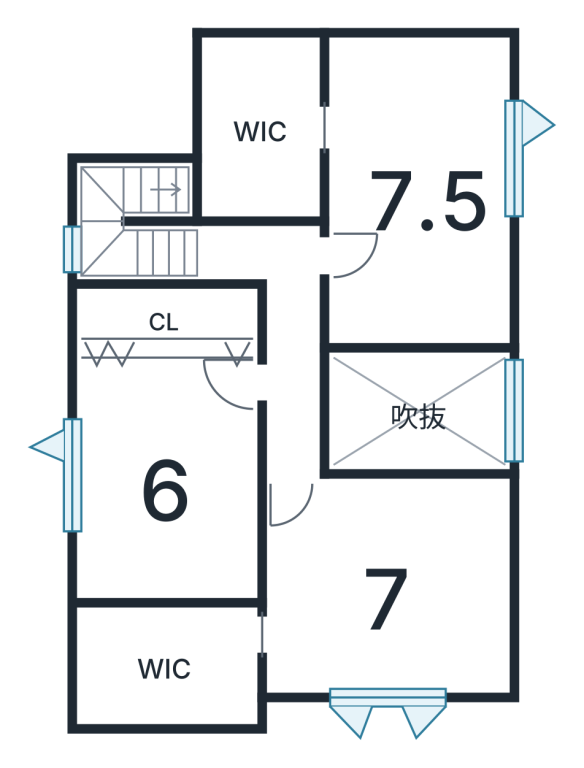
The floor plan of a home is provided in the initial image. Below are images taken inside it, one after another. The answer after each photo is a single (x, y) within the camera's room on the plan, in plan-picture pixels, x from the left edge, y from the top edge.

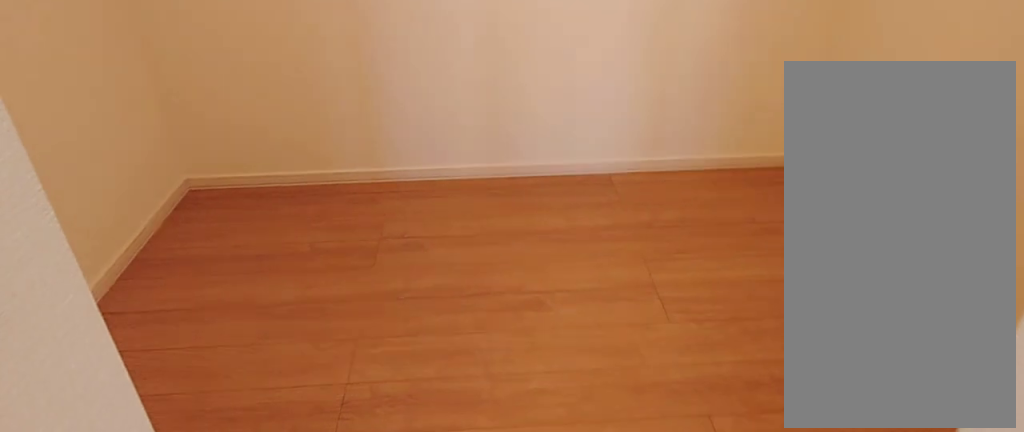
(254, 153)
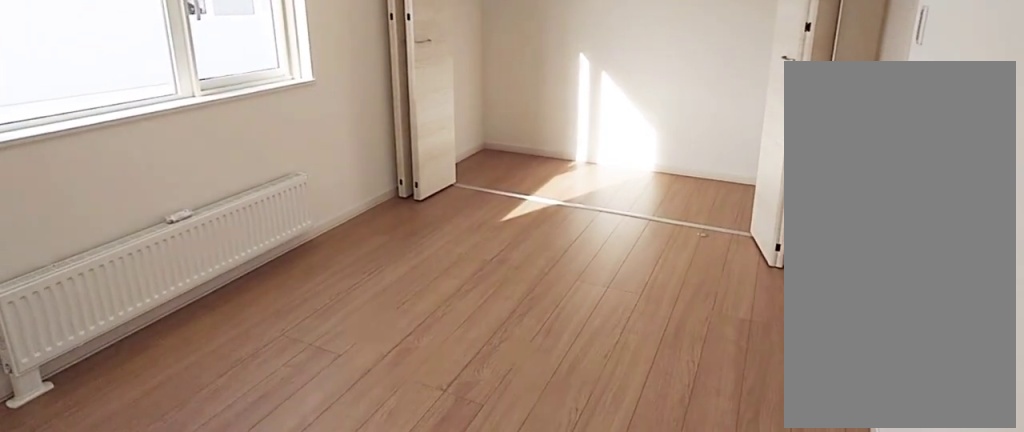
(169, 482)
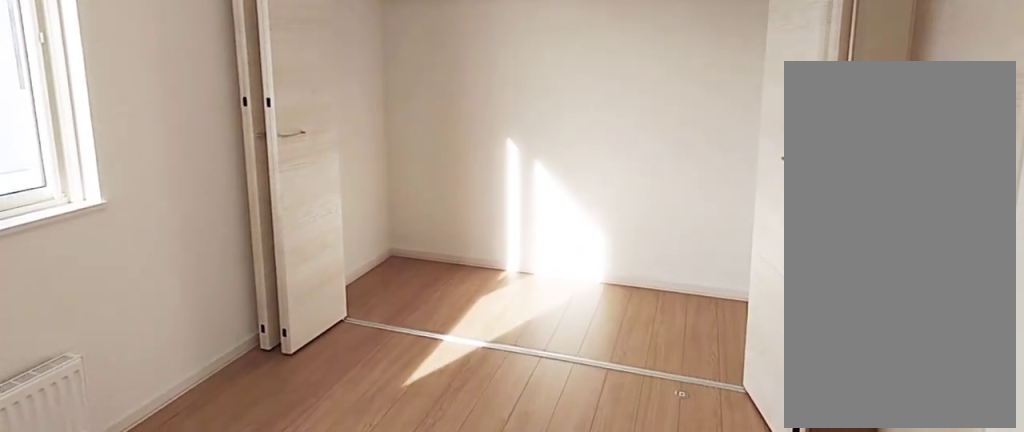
(169, 482)
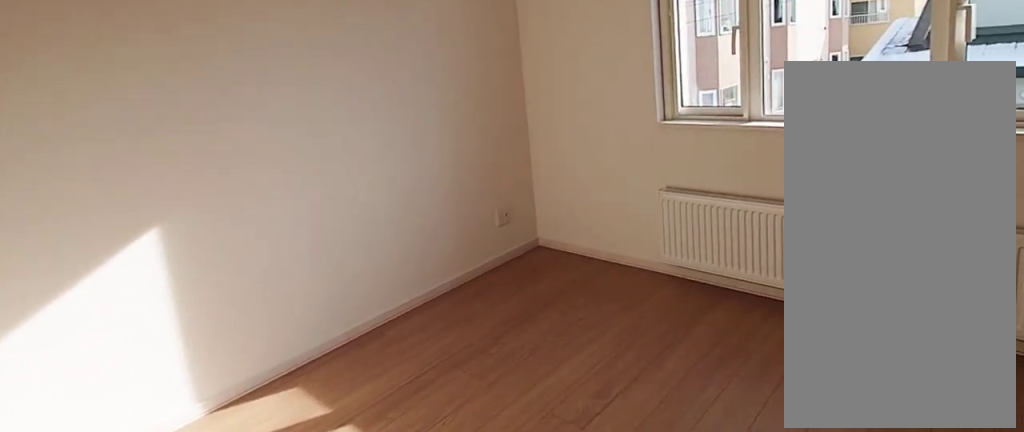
(376, 590)
